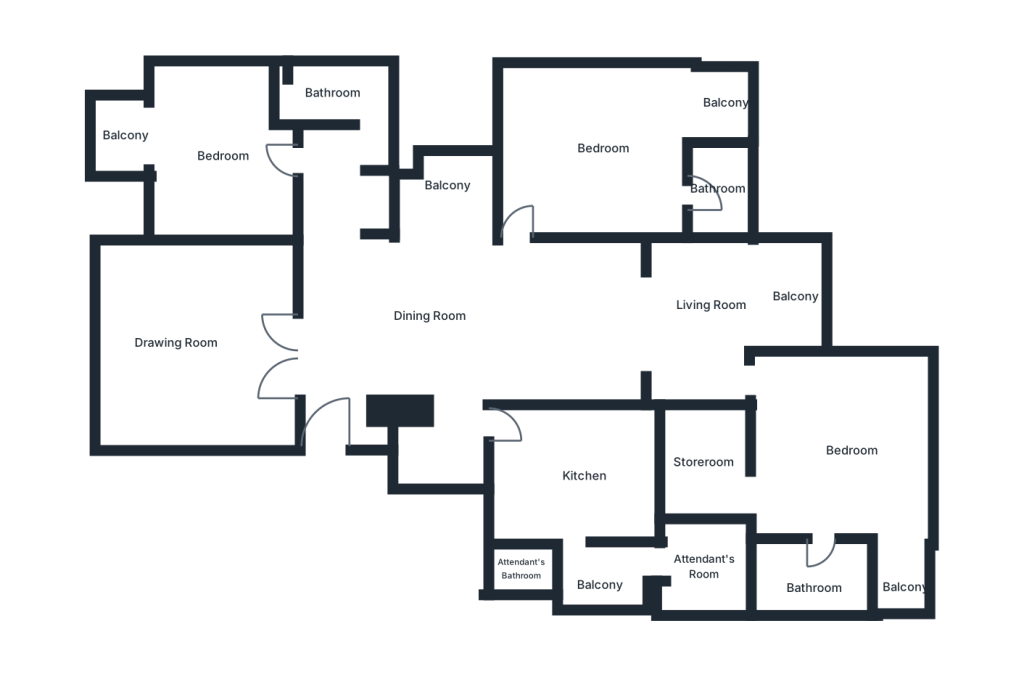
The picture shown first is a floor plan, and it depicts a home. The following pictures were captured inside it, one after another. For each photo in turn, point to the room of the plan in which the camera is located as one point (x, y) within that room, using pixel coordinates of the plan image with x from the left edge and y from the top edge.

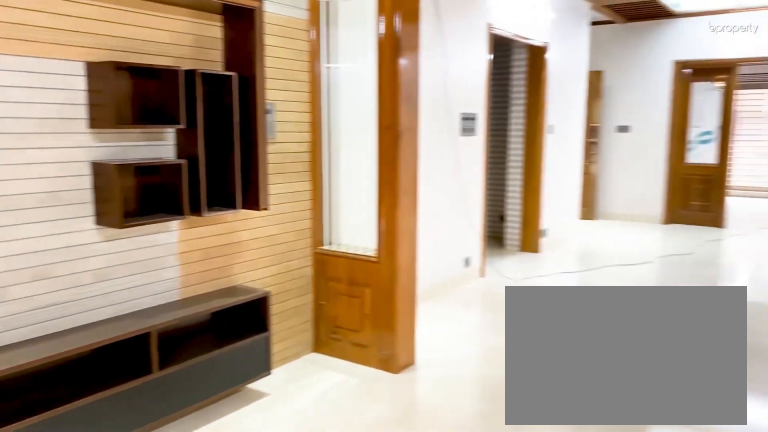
(695, 309)
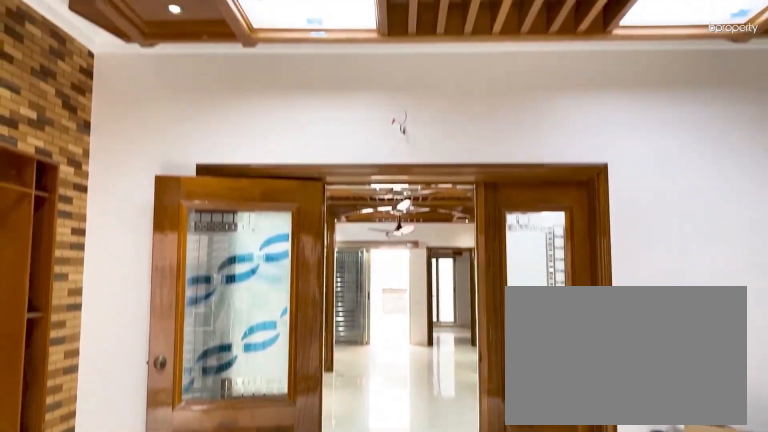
(177, 339)
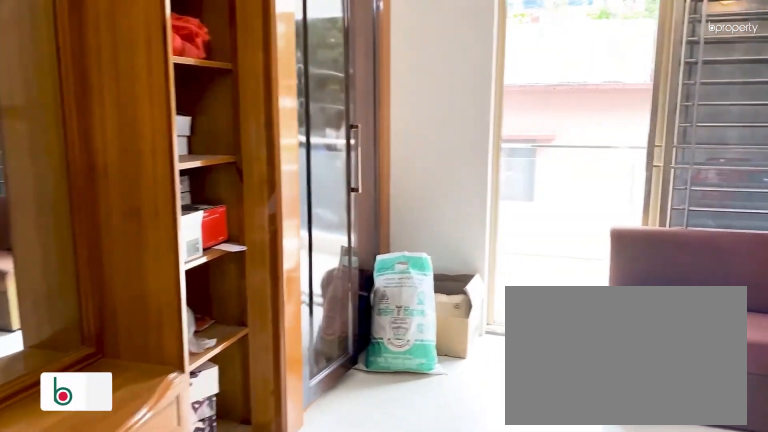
(289, 149)
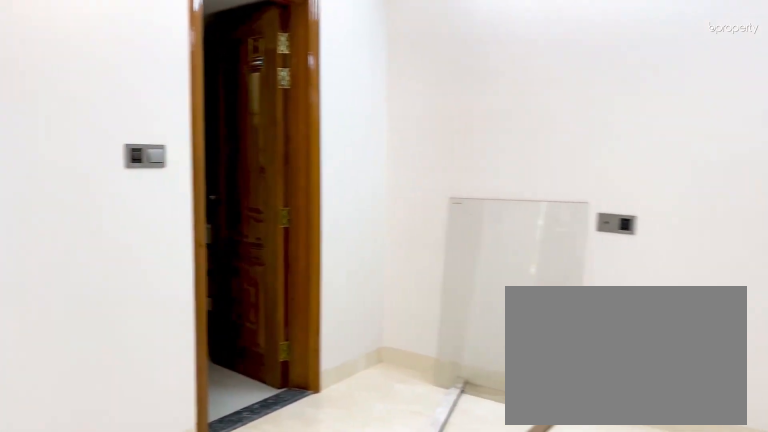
(605, 153)
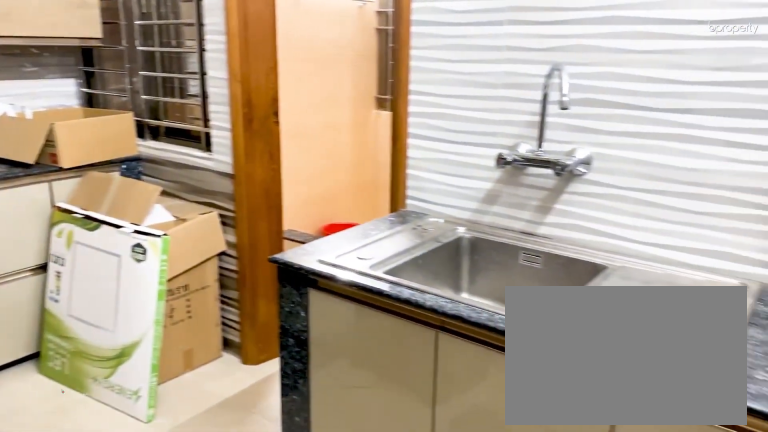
(576, 482)
